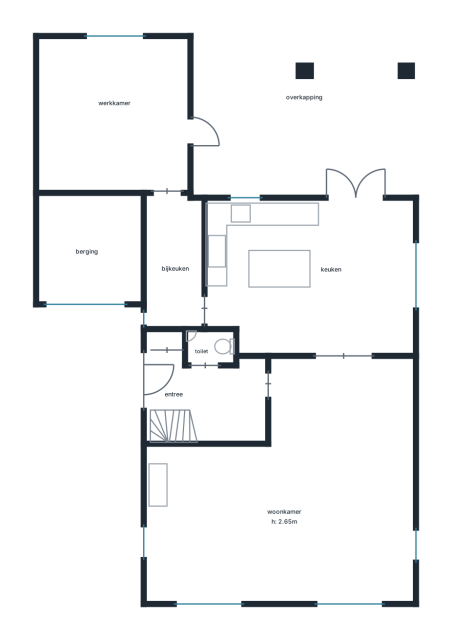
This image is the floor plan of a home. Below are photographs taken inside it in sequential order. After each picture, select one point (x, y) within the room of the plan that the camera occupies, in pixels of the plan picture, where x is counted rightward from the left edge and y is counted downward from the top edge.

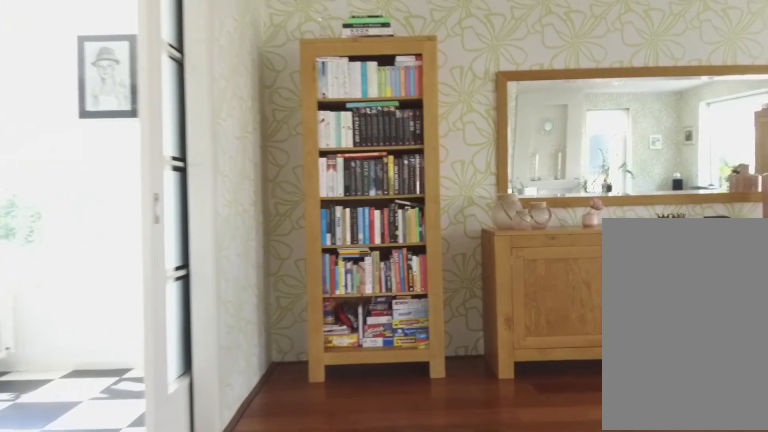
(297, 496)
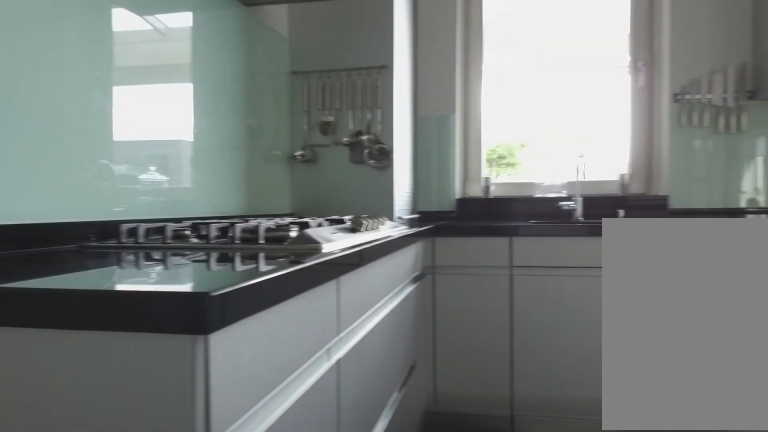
(329, 281)
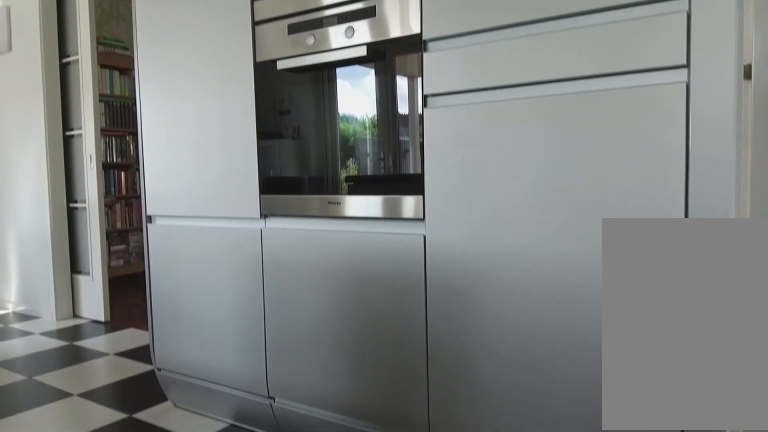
(329, 281)
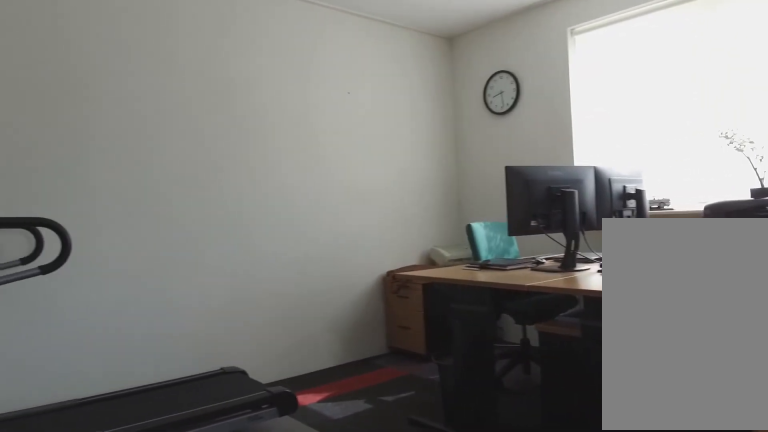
(115, 115)
